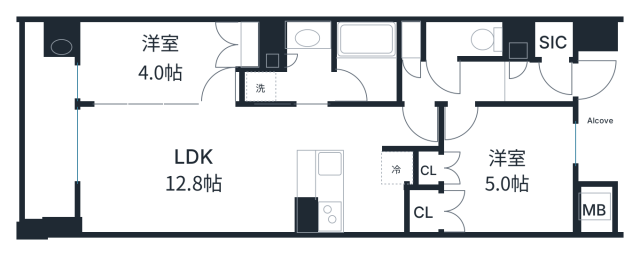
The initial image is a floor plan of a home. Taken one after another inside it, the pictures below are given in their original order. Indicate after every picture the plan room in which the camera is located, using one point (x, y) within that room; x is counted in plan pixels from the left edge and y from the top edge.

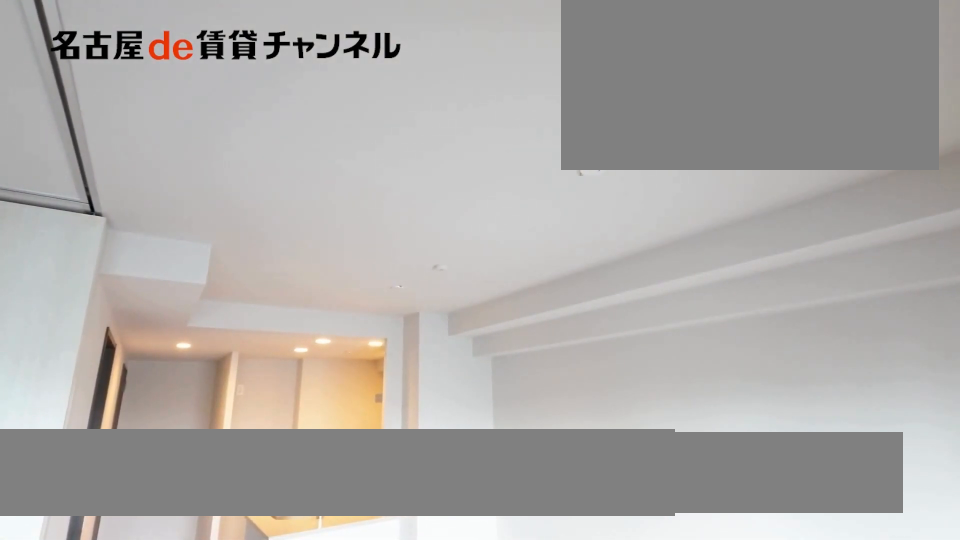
(184, 168)
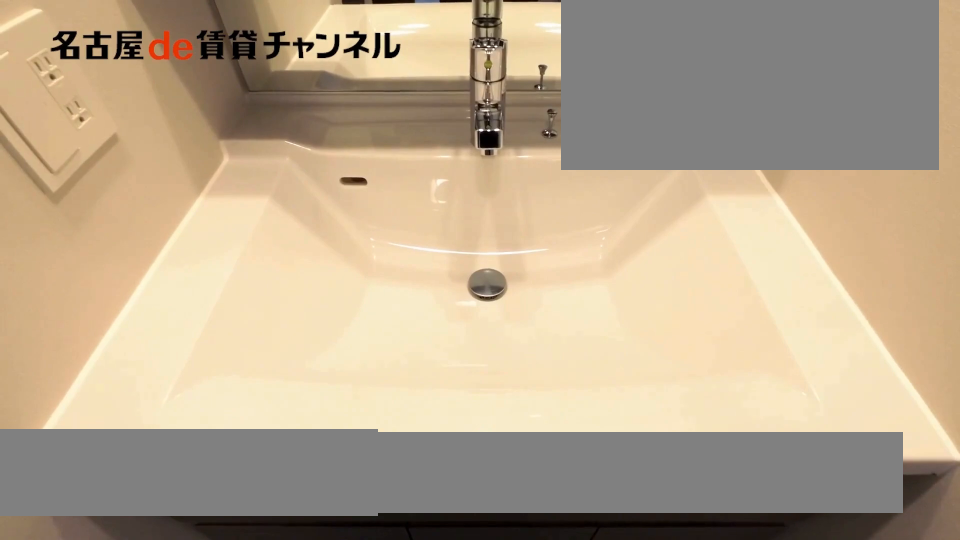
(290, 67)
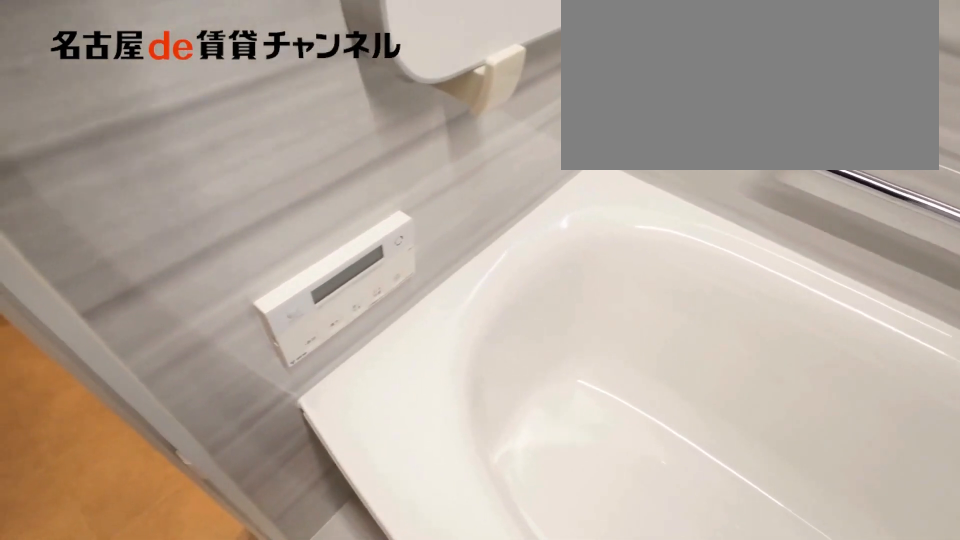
(365, 64)
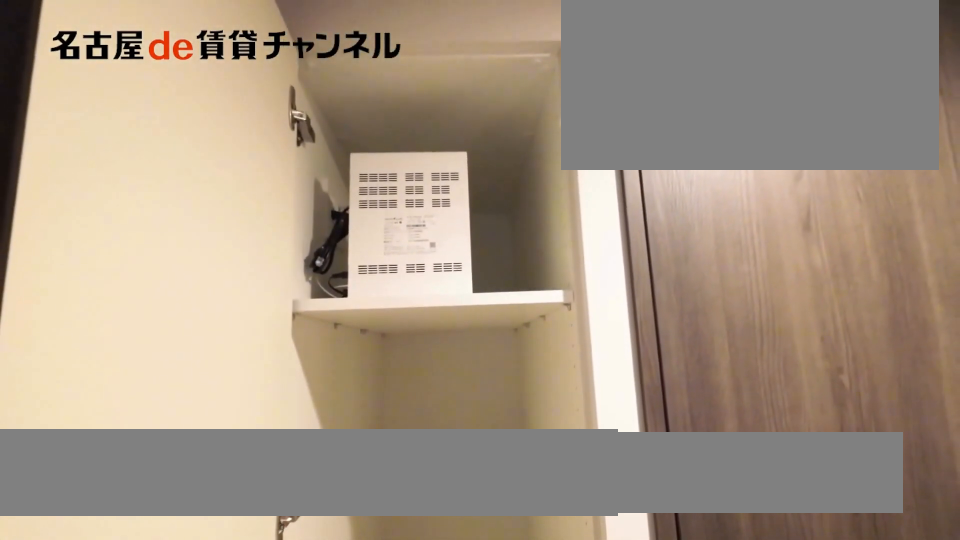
(411, 41)
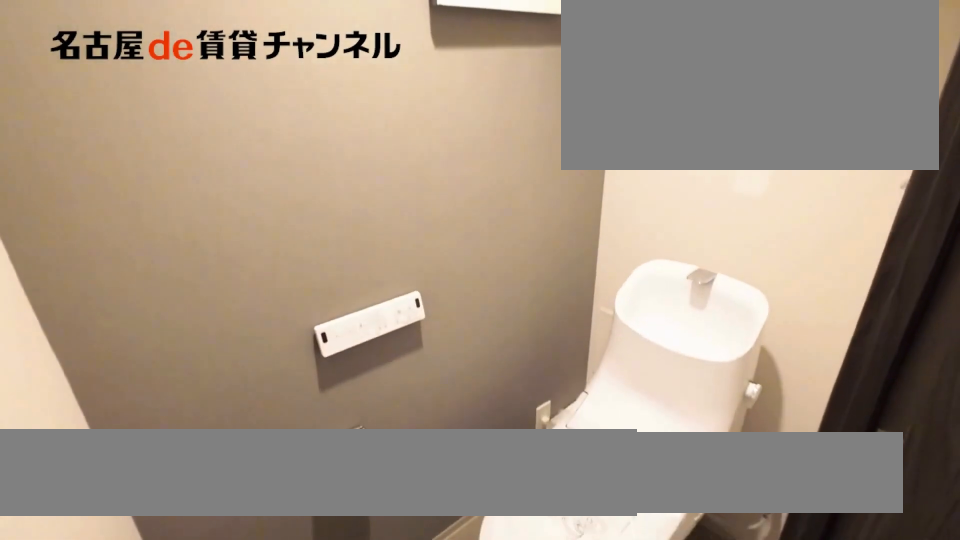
(463, 41)
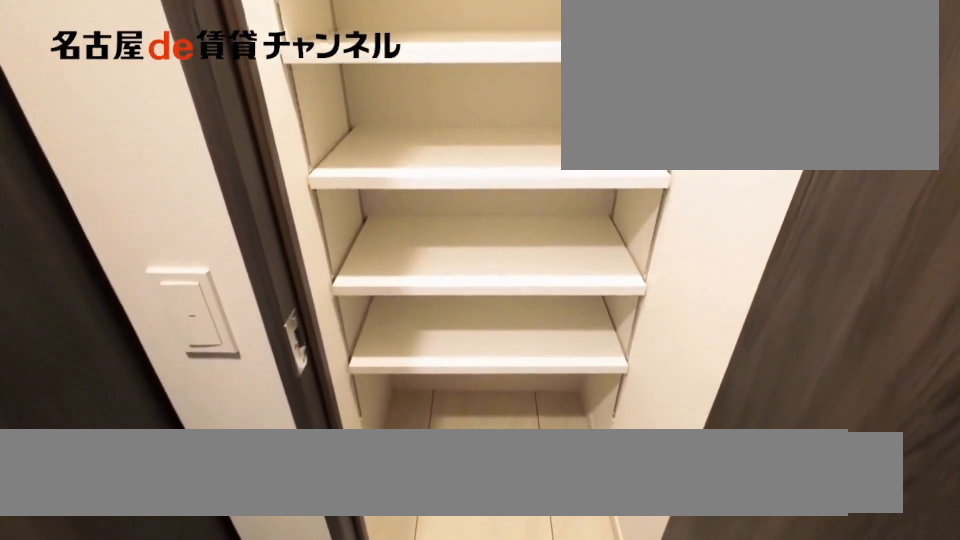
(554, 41)
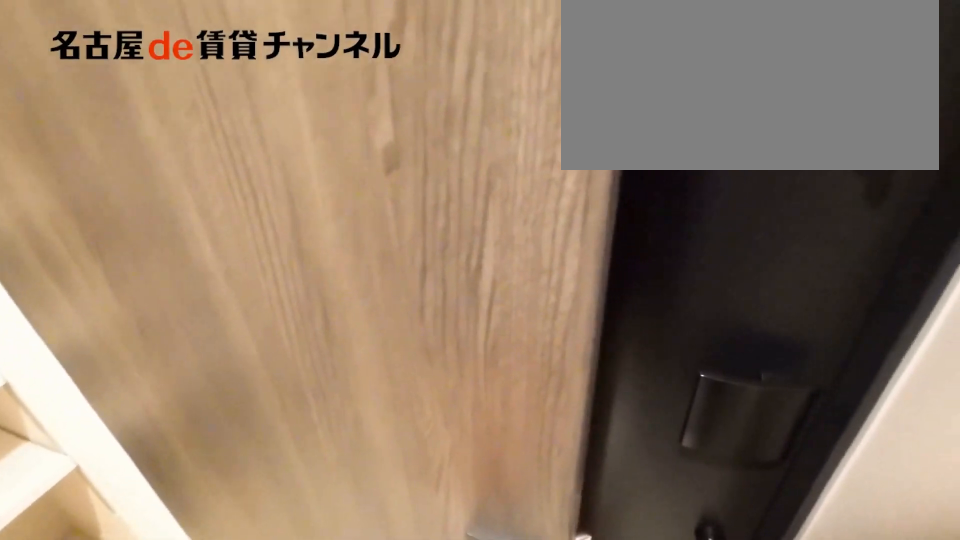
(554, 41)
